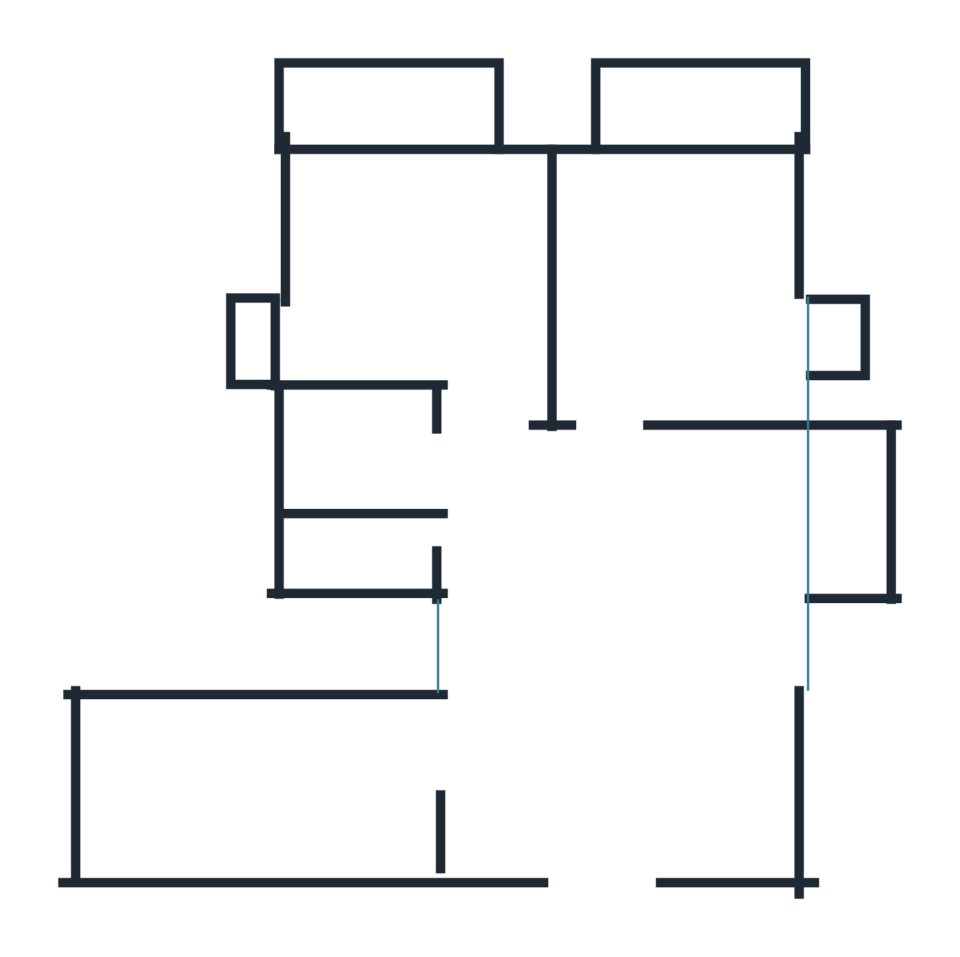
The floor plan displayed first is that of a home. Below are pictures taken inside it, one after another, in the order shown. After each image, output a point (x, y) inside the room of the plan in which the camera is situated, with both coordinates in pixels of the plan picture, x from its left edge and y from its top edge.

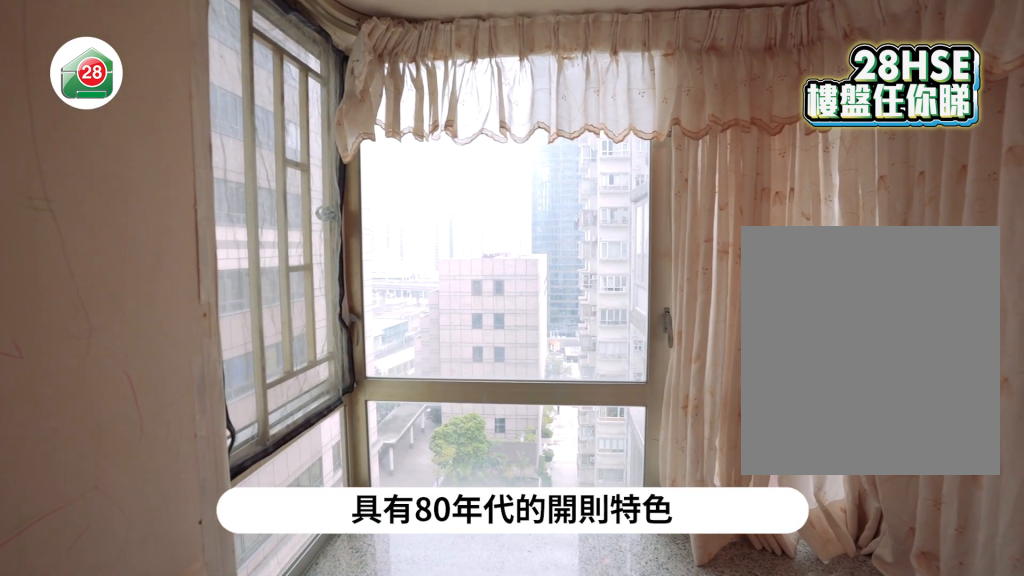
(621, 664)
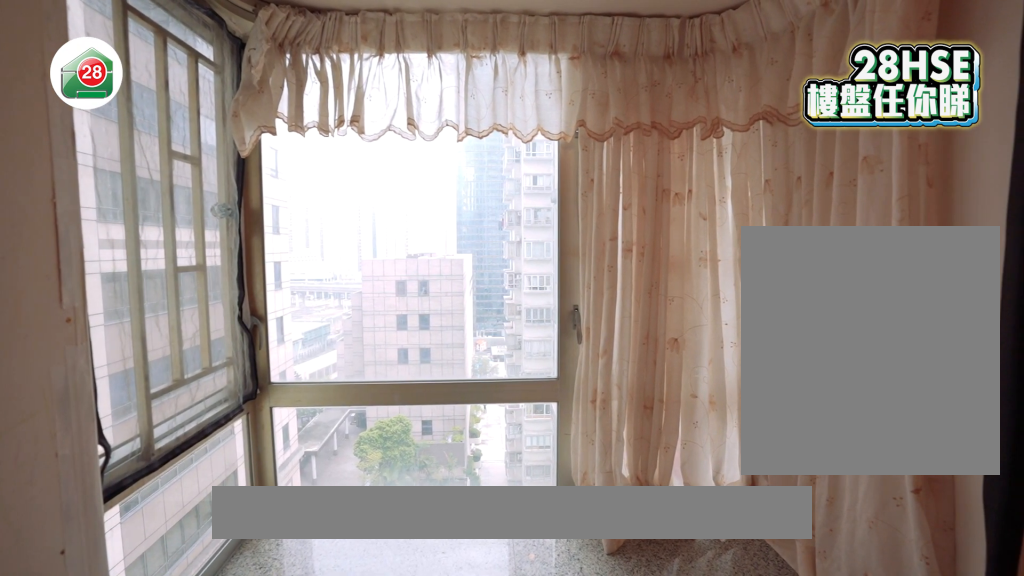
(625, 711)
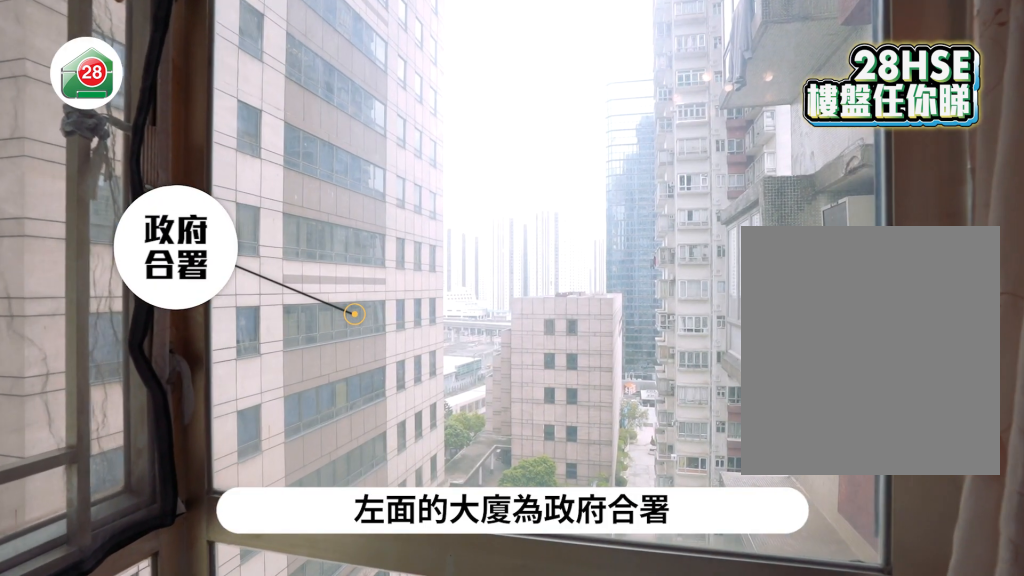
(625, 673)
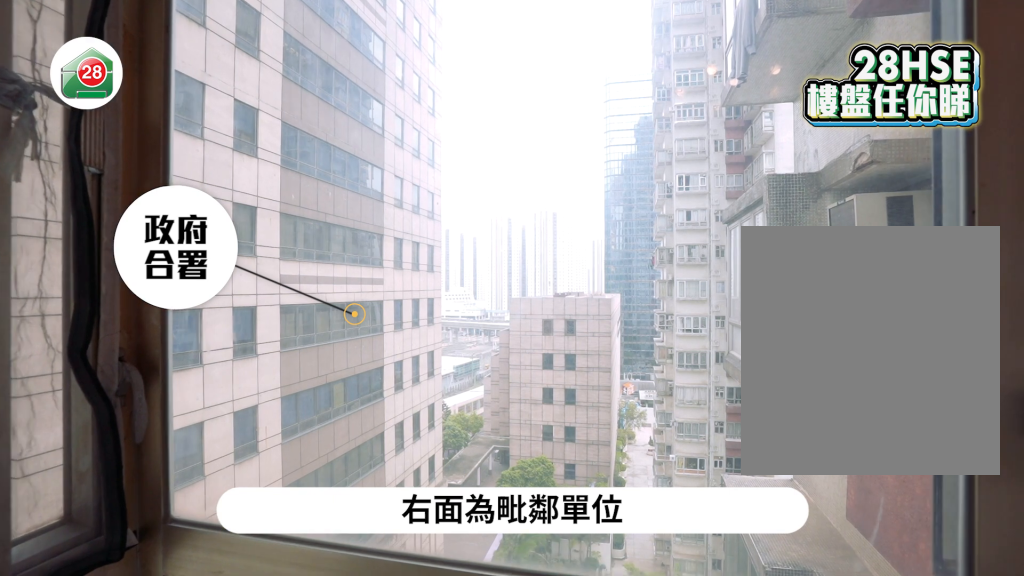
(624, 671)
